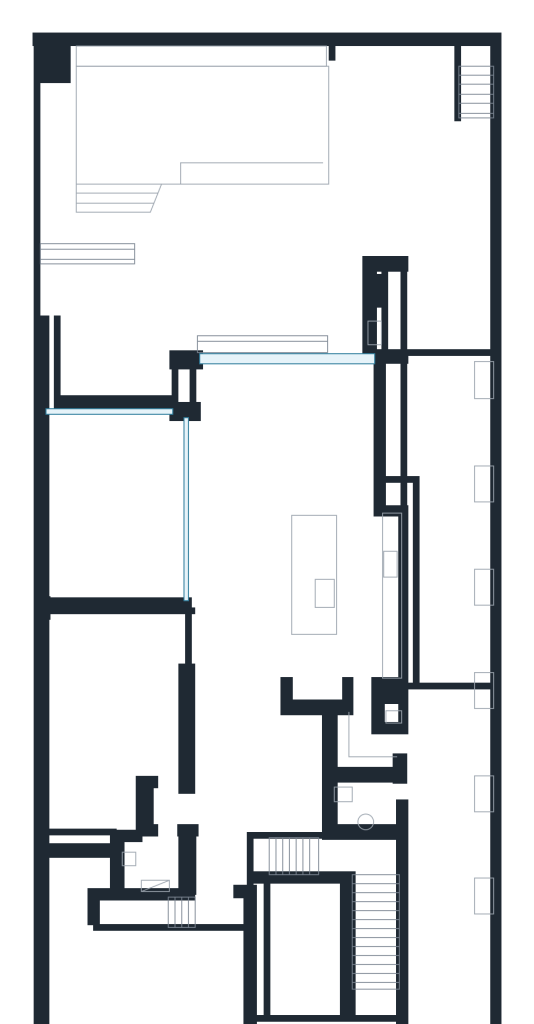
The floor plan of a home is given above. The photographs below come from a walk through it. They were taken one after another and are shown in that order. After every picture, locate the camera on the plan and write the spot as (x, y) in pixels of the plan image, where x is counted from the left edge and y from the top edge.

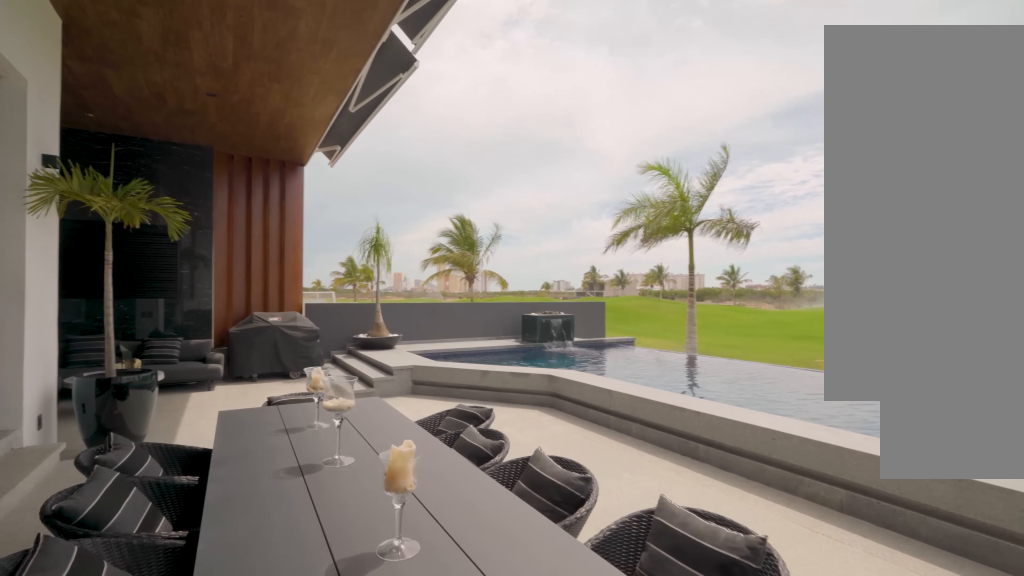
(345, 255)
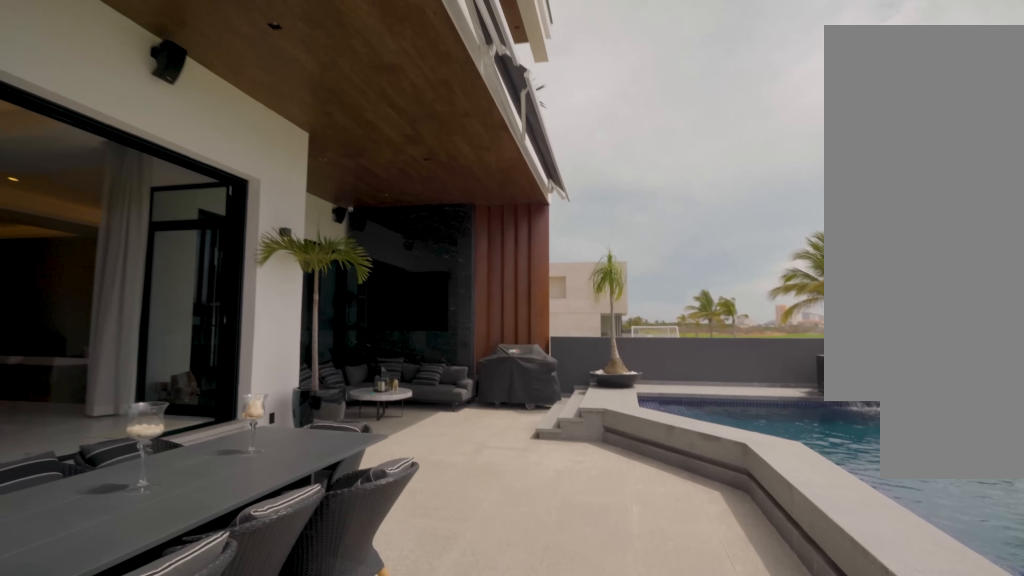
(356, 222)
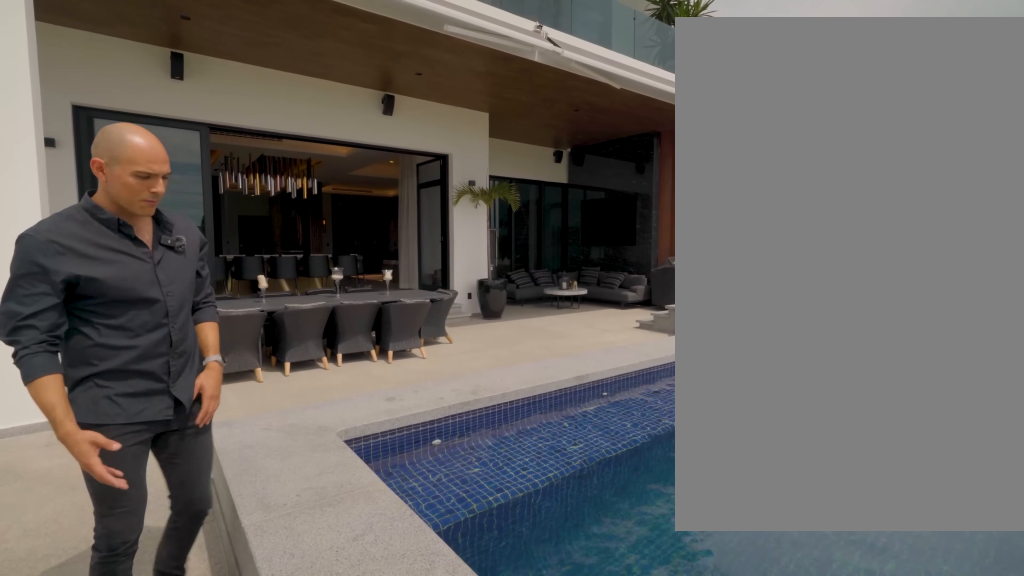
(369, 130)
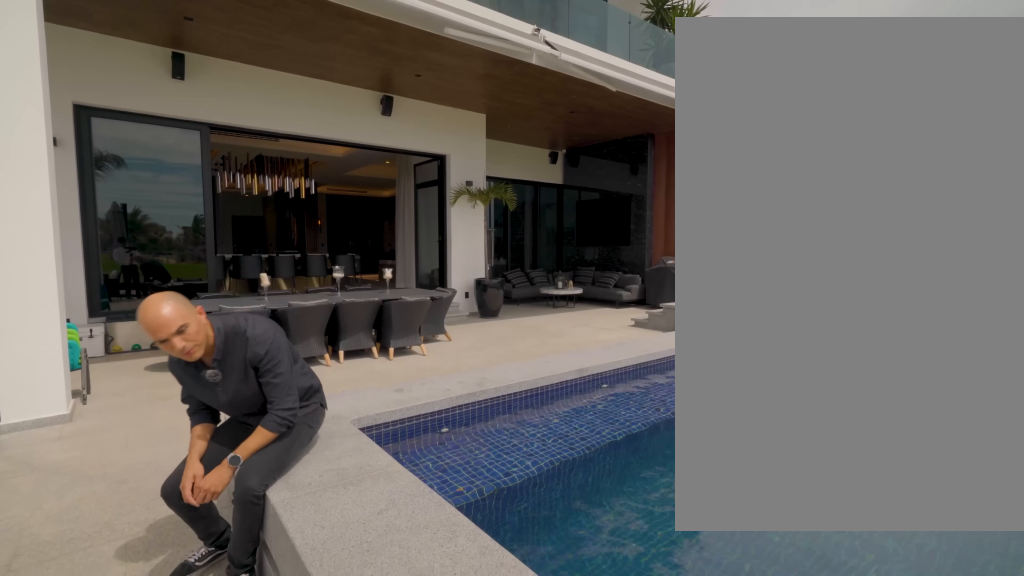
(369, 130)
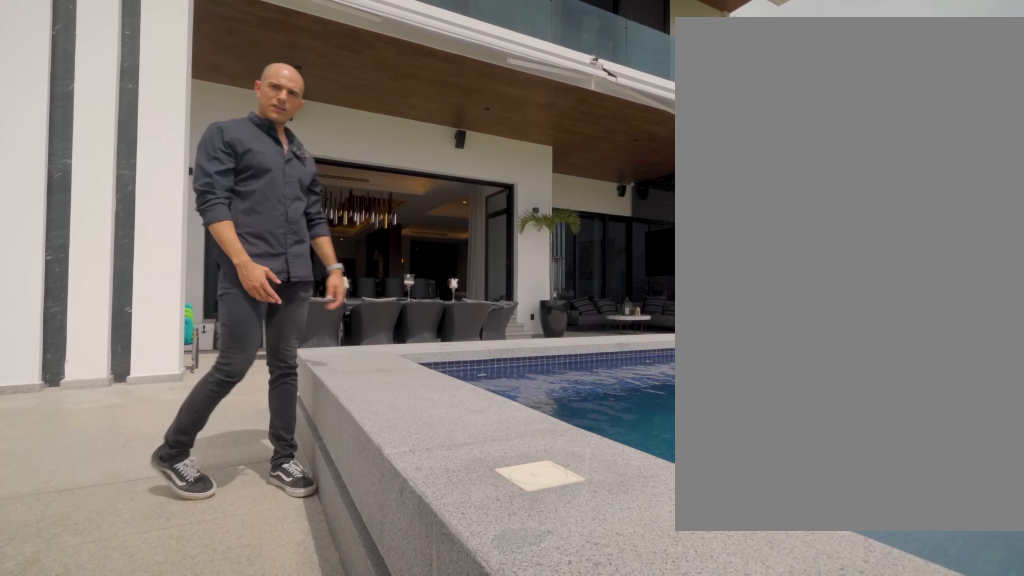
(369, 109)
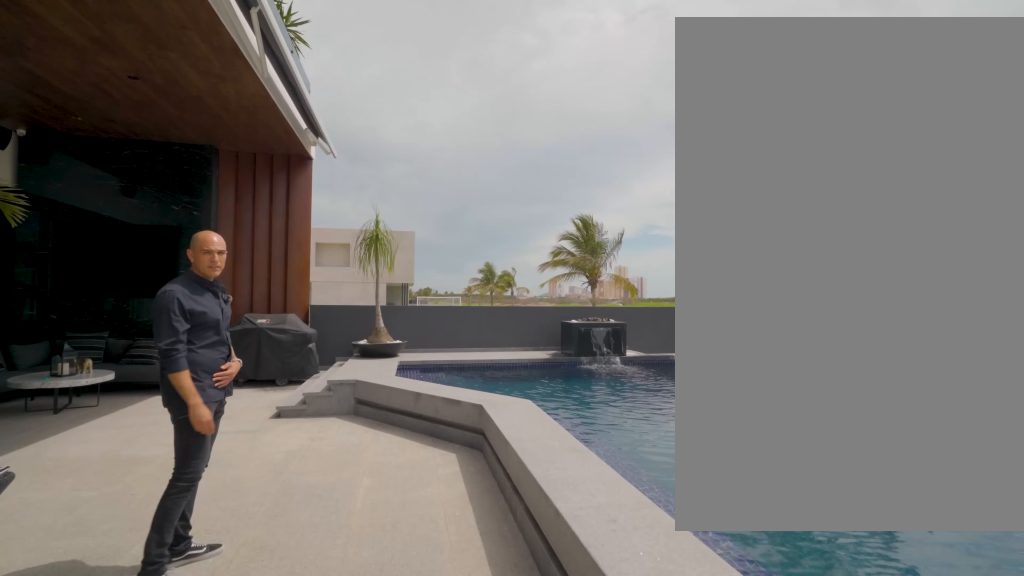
(207, 222)
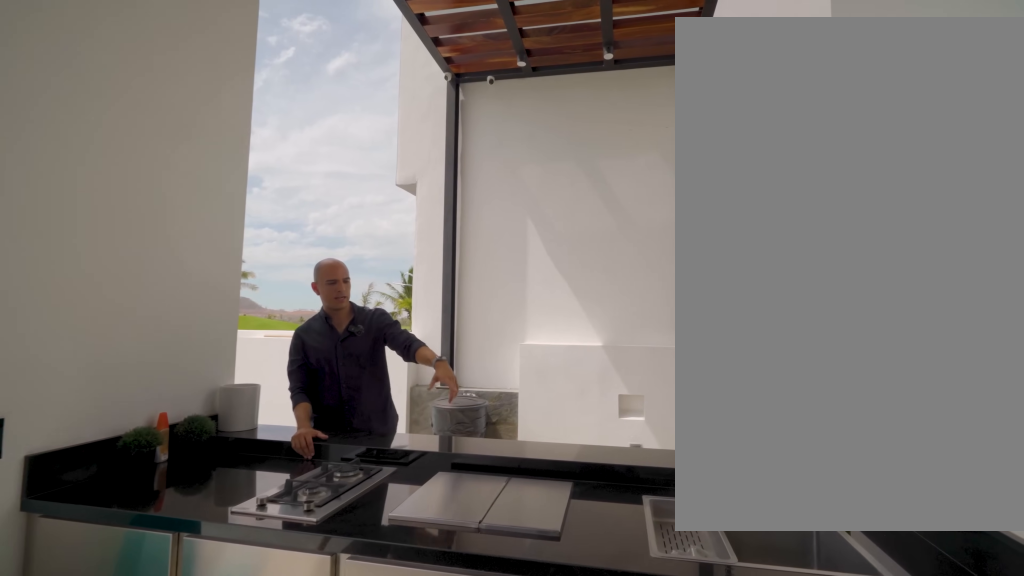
(335, 316)
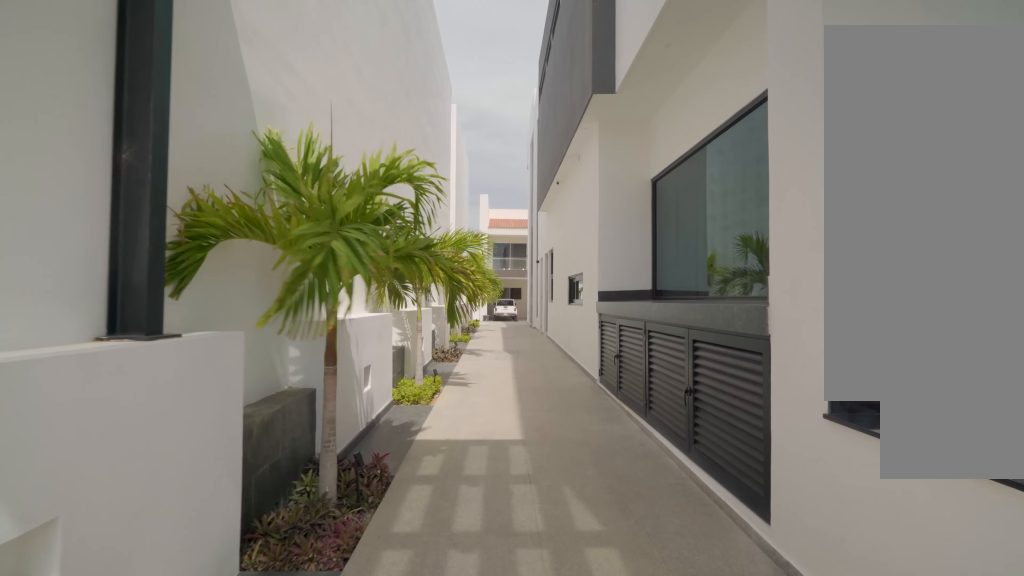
(444, 350)
